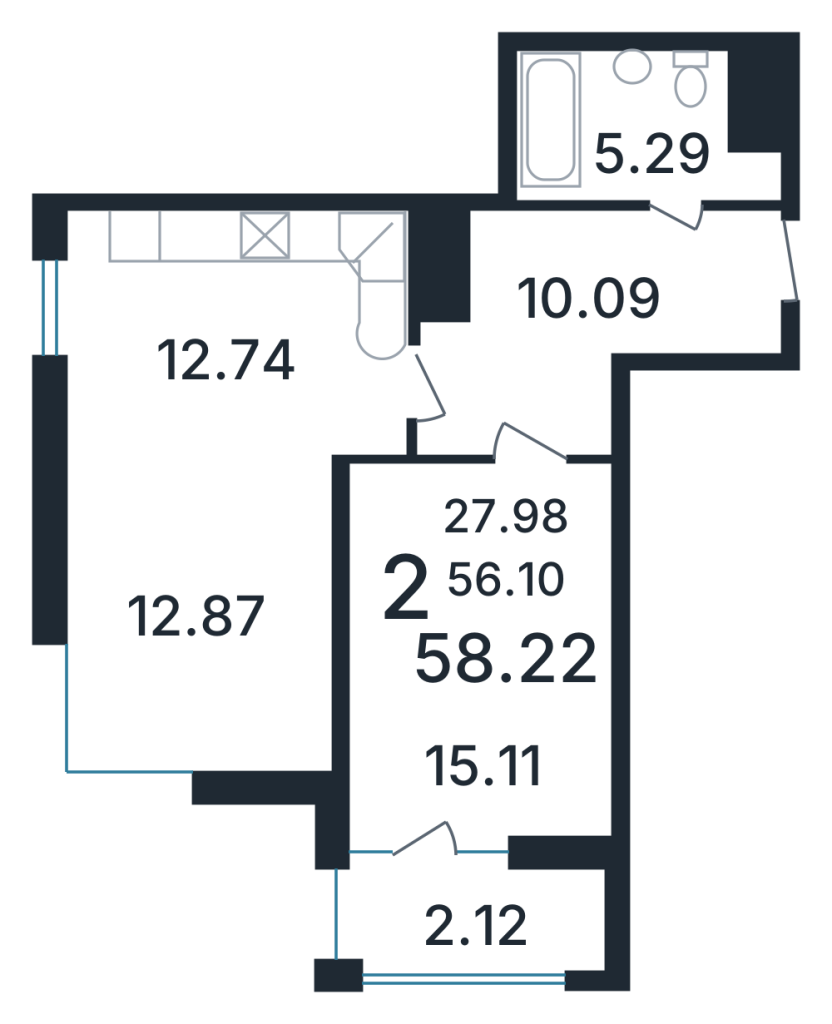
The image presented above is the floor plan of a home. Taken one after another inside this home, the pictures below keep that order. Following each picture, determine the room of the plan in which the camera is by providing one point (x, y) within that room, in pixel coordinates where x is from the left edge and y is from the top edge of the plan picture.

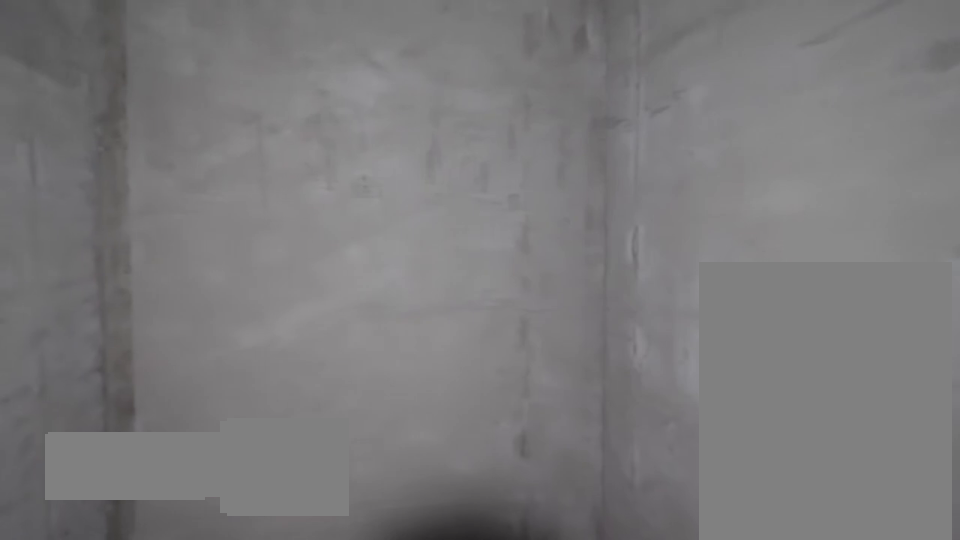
(631, 129)
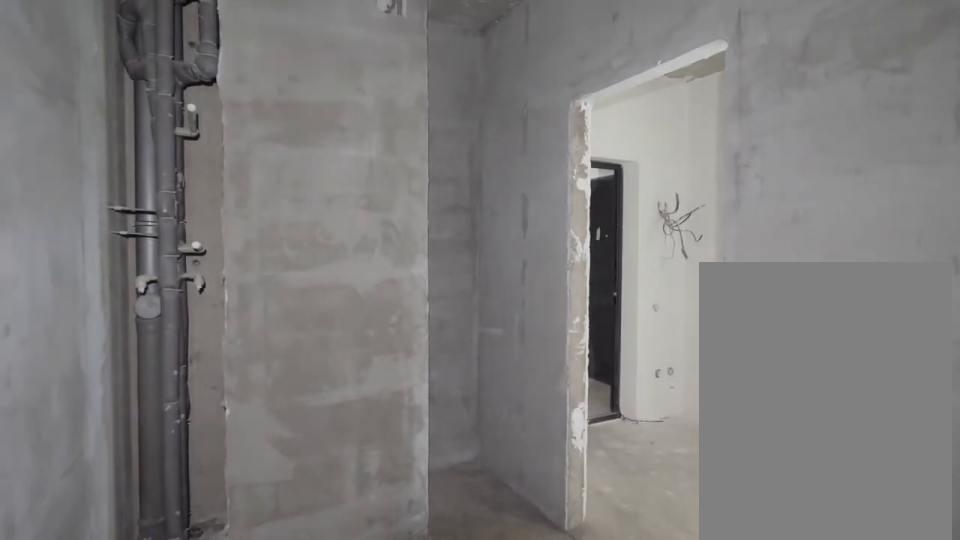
(631, 129)
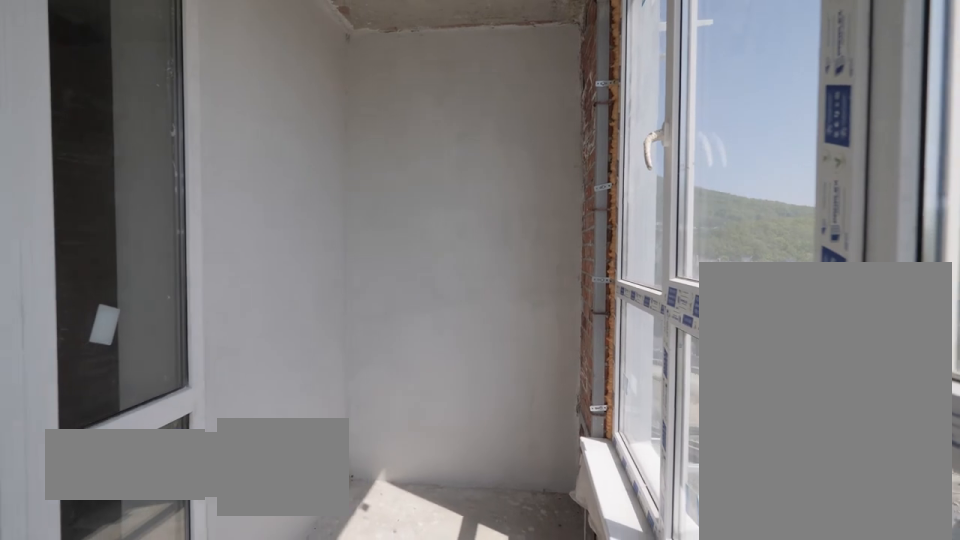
(474, 921)
